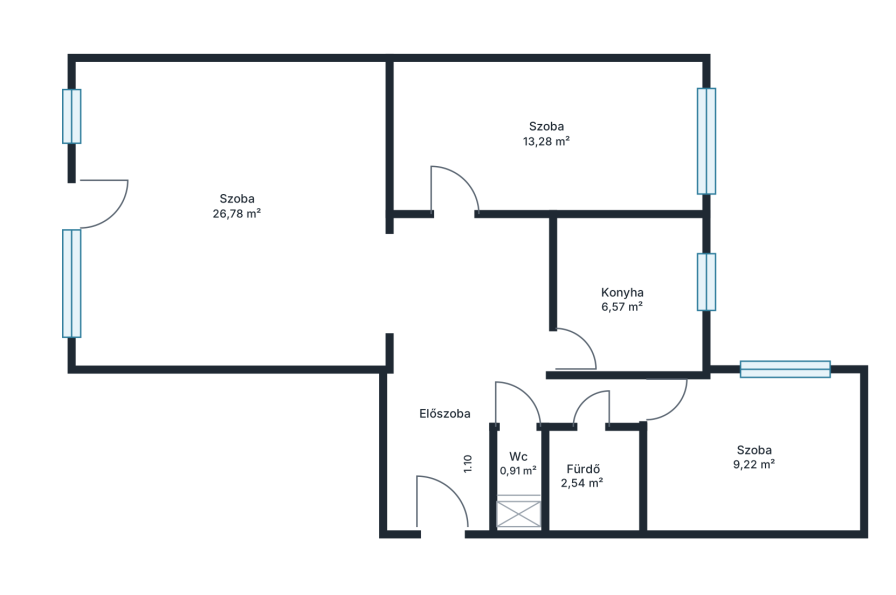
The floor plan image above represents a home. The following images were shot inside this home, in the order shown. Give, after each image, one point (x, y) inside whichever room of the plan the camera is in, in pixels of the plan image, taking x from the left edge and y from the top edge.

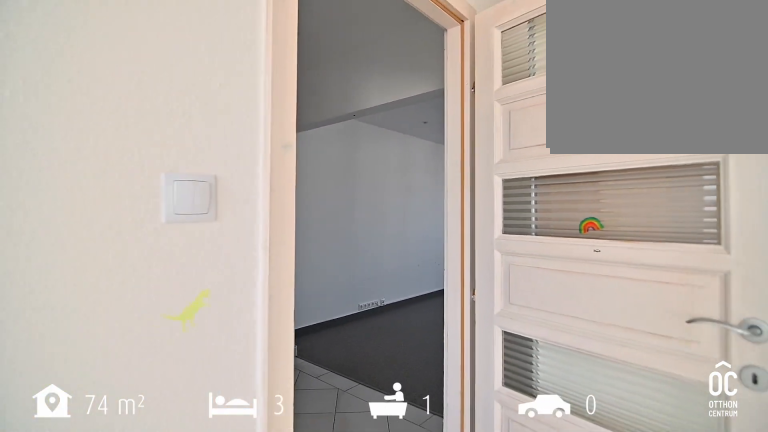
(544, 137)
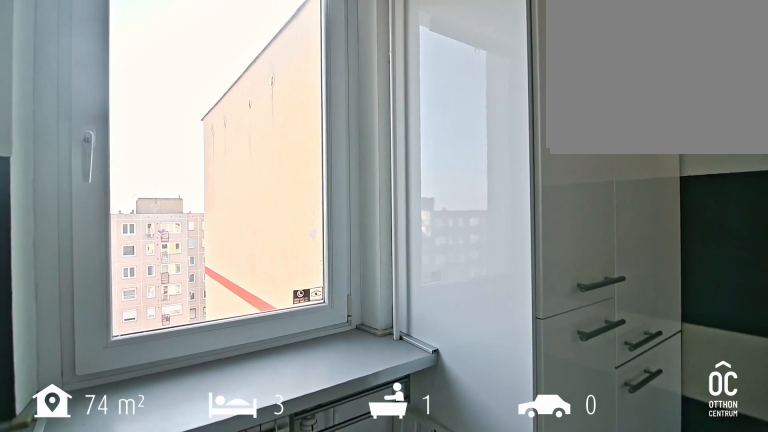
(622, 294)
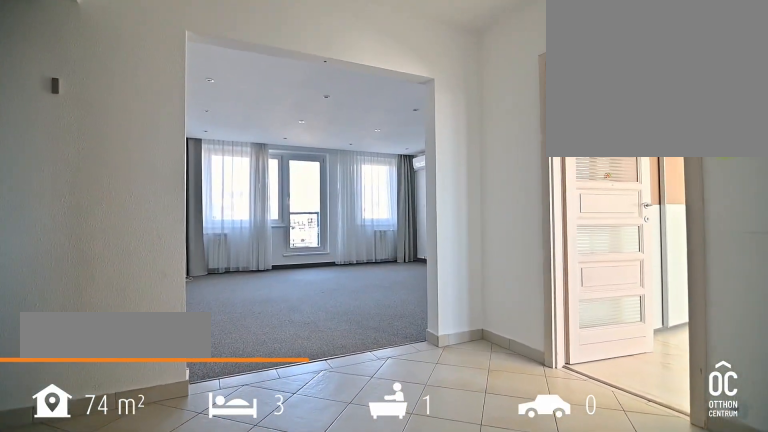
(466, 291)
